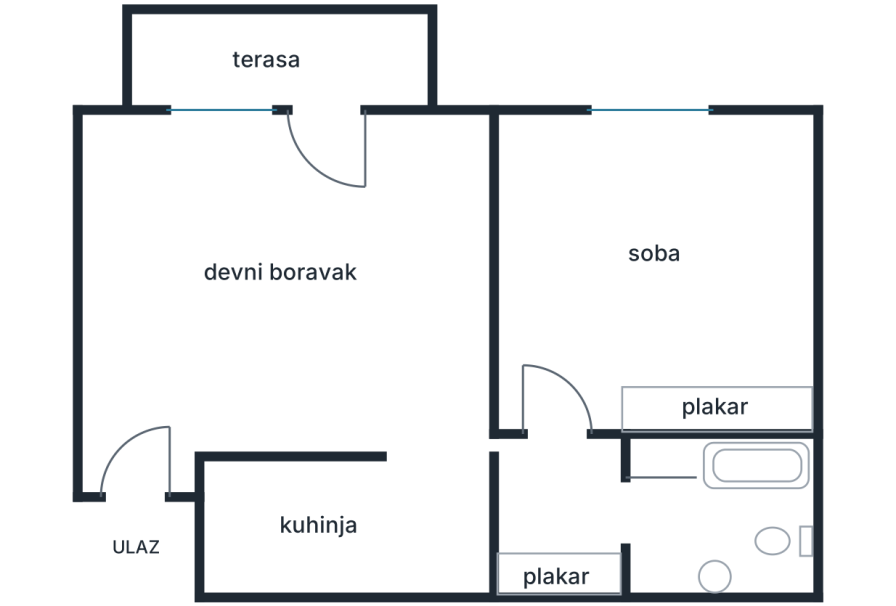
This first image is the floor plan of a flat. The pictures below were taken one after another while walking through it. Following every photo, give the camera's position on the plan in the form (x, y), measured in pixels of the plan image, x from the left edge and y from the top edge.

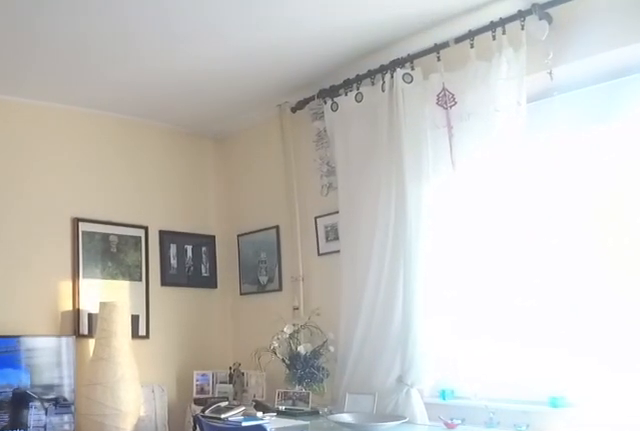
(355, 340)
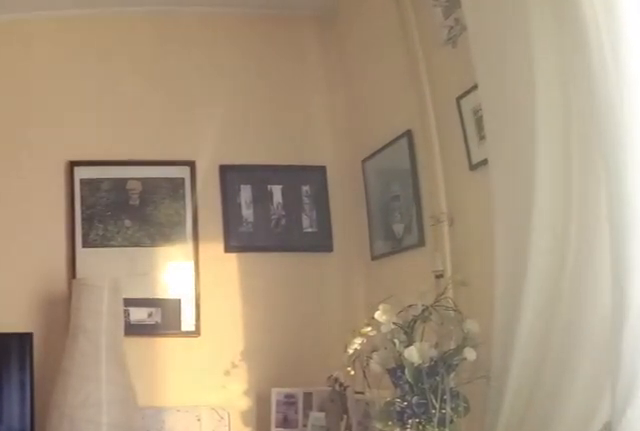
(356, 155)
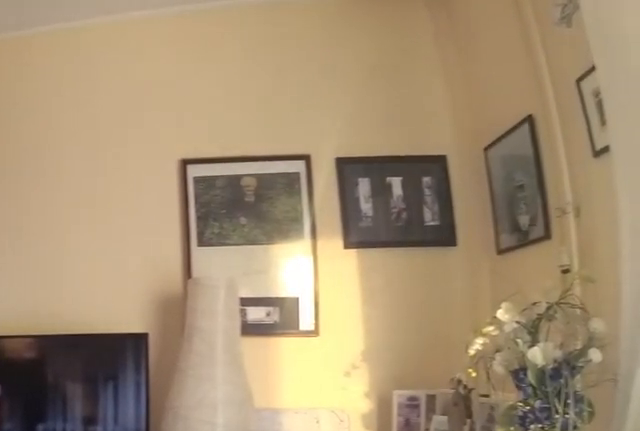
(356, 153)
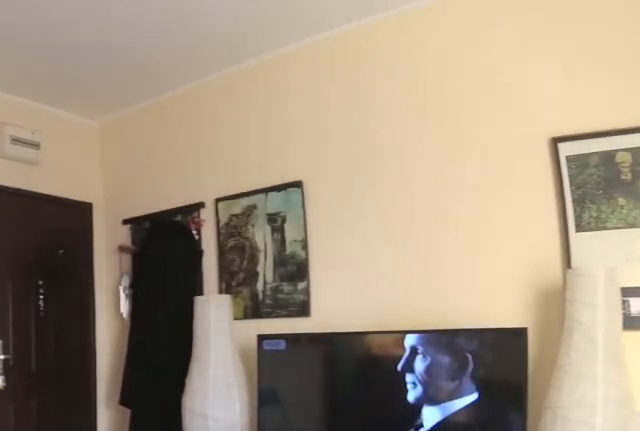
(352, 143)
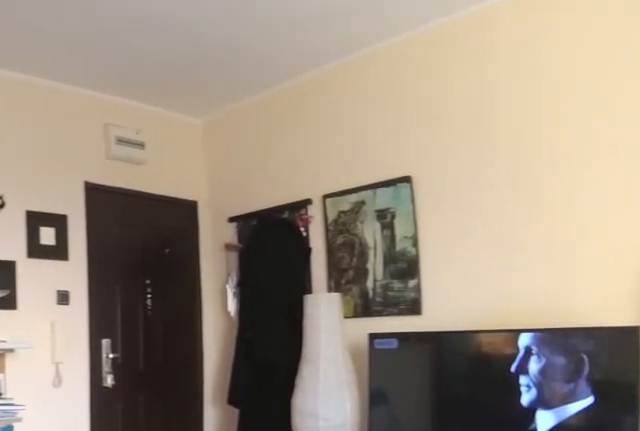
(351, 140)
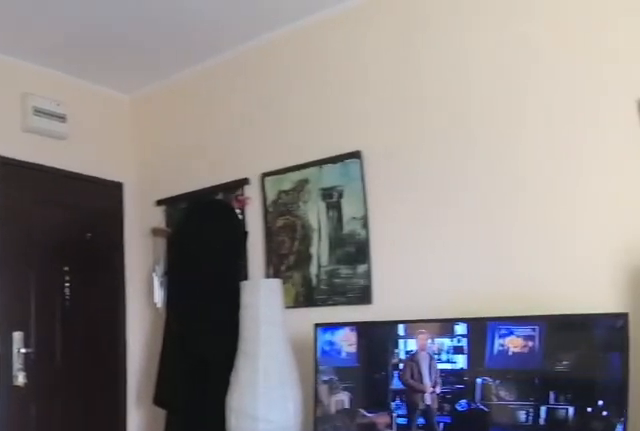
(303, 188)
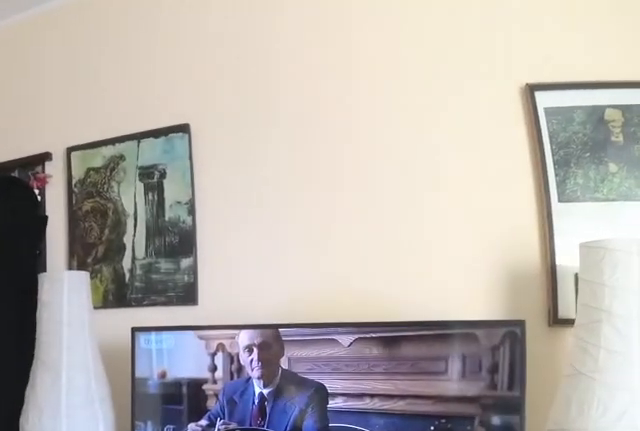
(241, 281)
